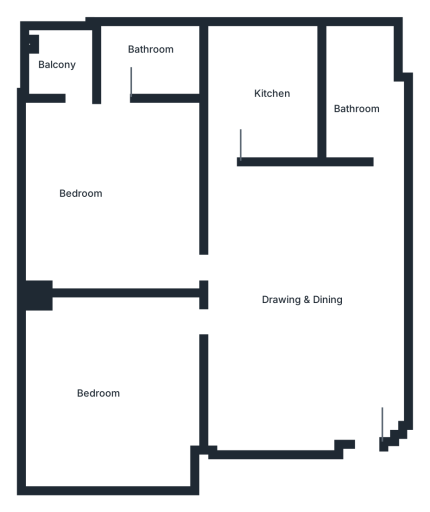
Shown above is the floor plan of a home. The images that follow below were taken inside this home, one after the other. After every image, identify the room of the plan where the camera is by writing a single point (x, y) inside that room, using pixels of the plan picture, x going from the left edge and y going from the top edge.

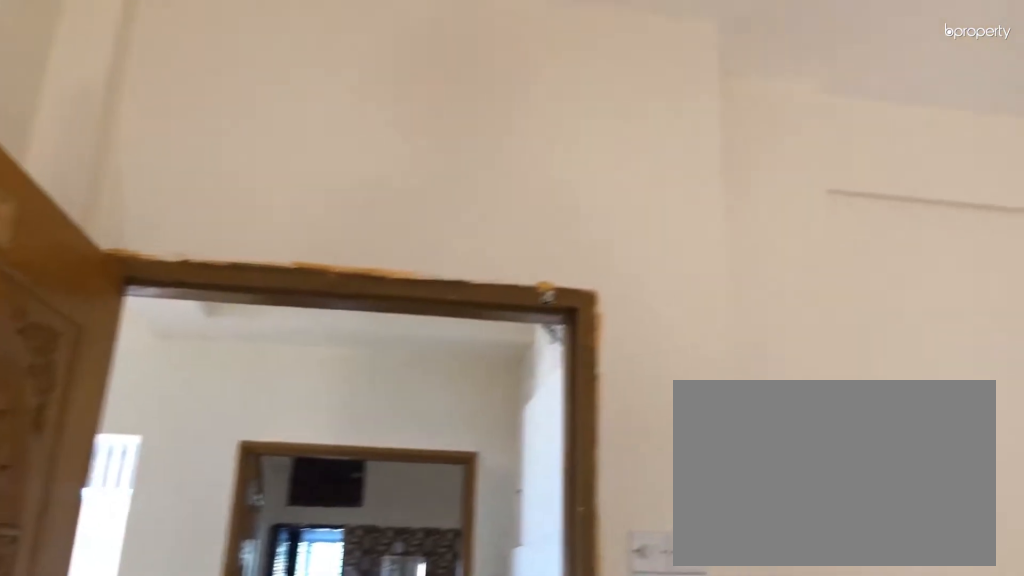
(315, 284)
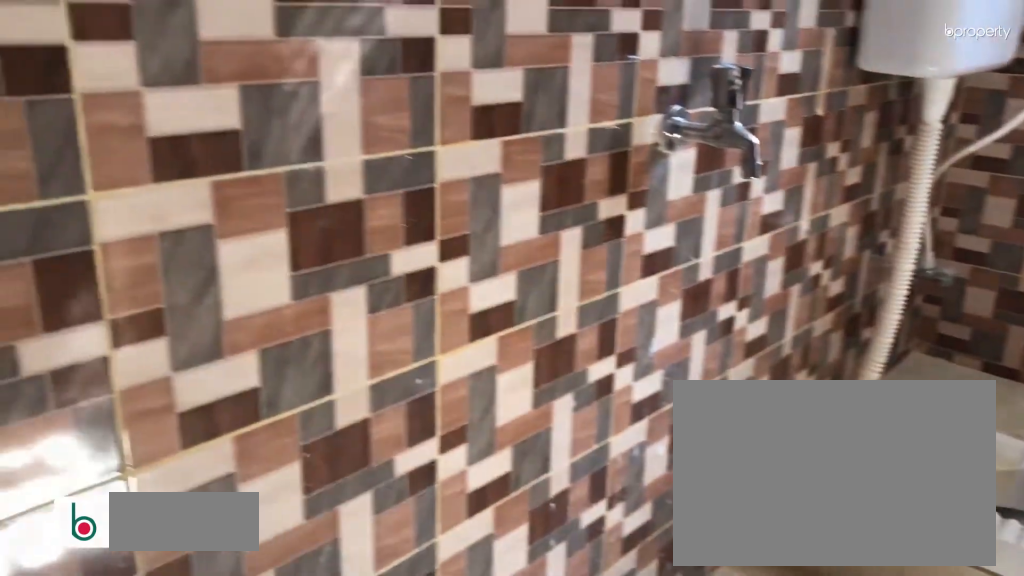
(368, 116)
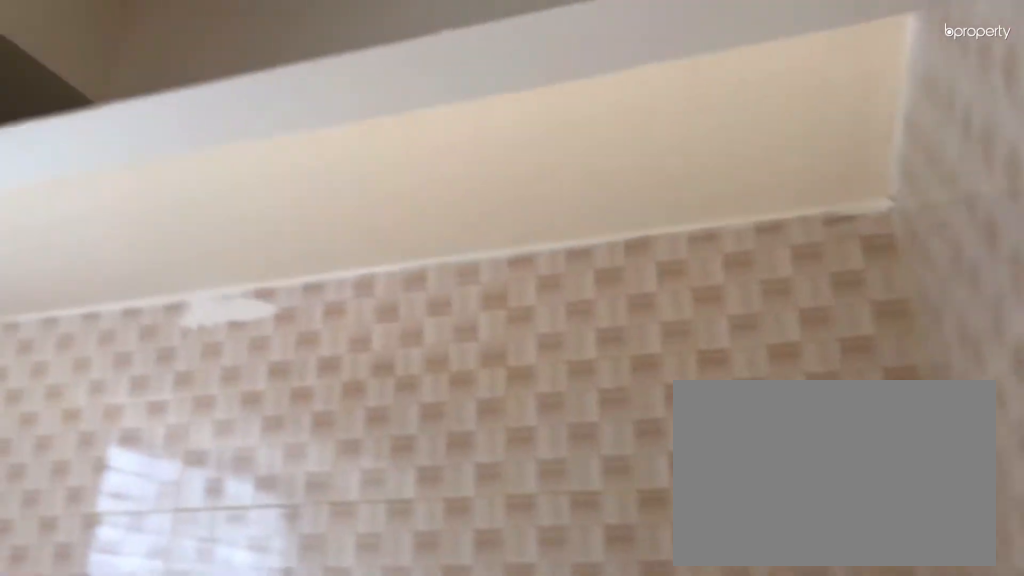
(264, 98)
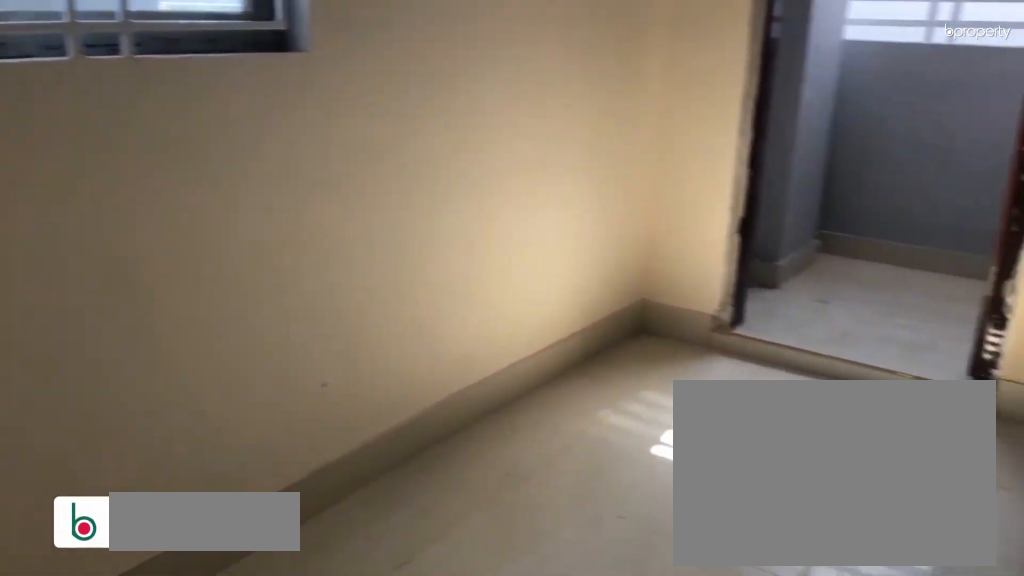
(116, 170)
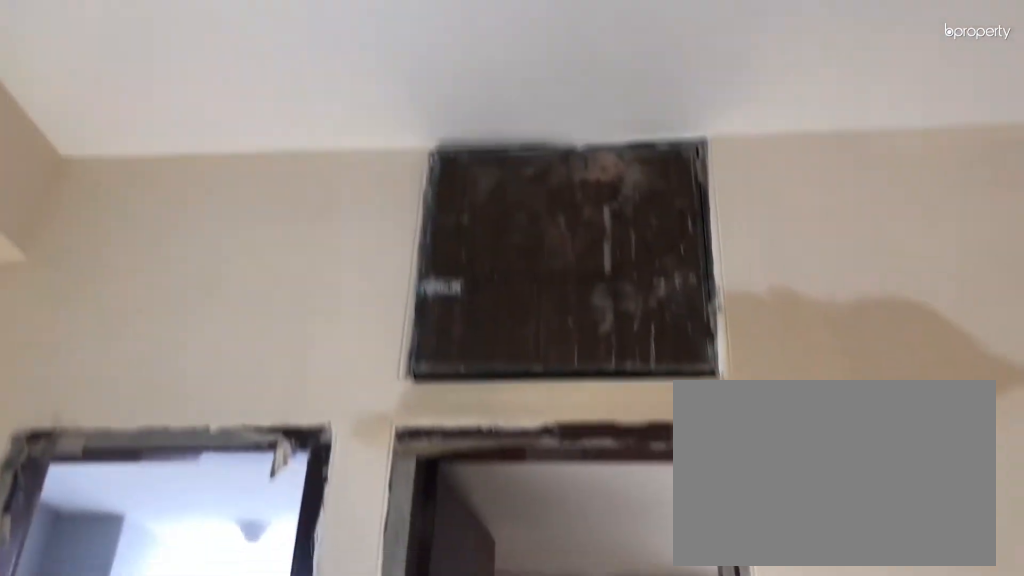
(118, 177)
